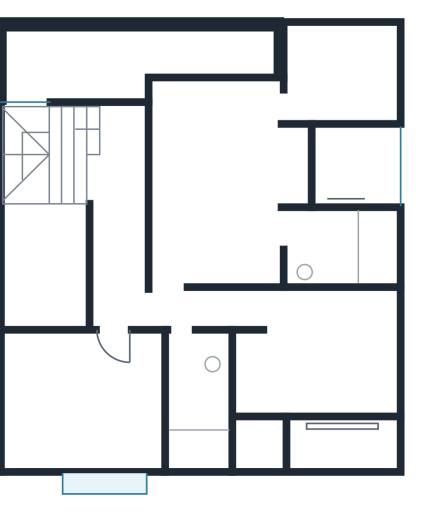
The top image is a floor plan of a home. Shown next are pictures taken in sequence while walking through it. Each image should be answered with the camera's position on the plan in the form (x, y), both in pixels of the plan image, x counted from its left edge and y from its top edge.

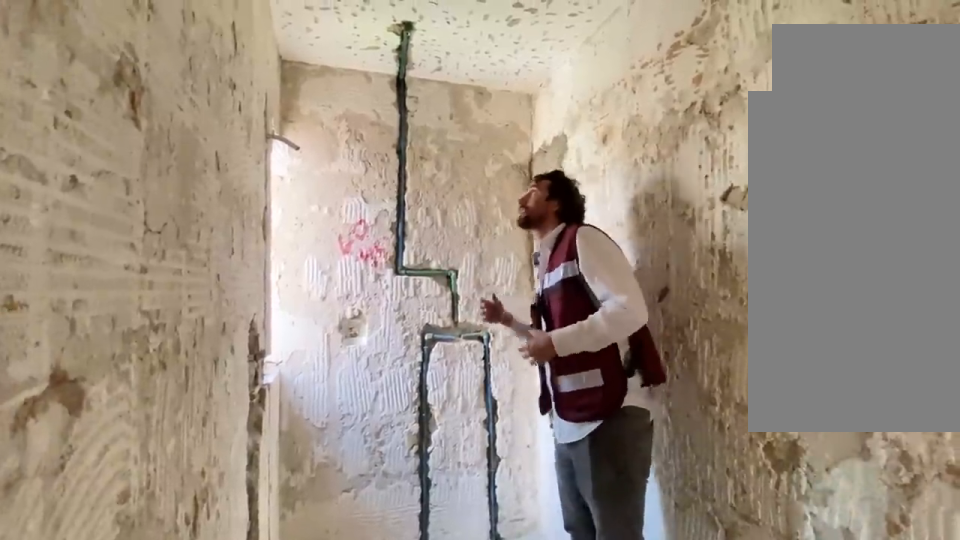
(187, 351)
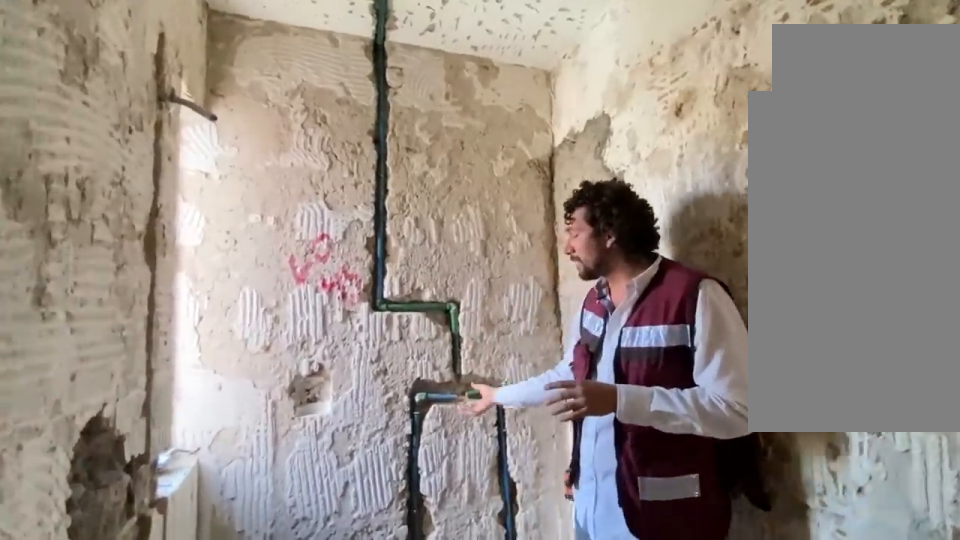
(196, 393)
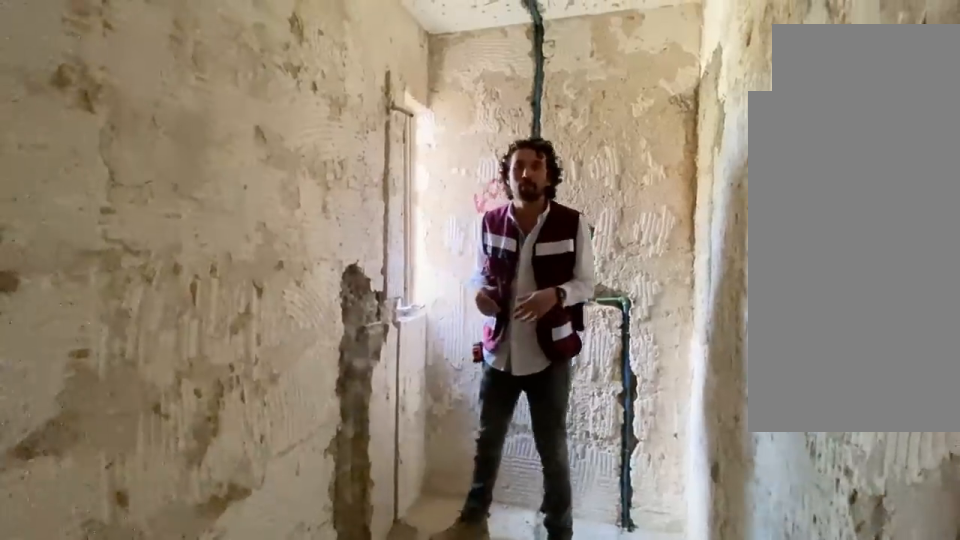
(181, 395)
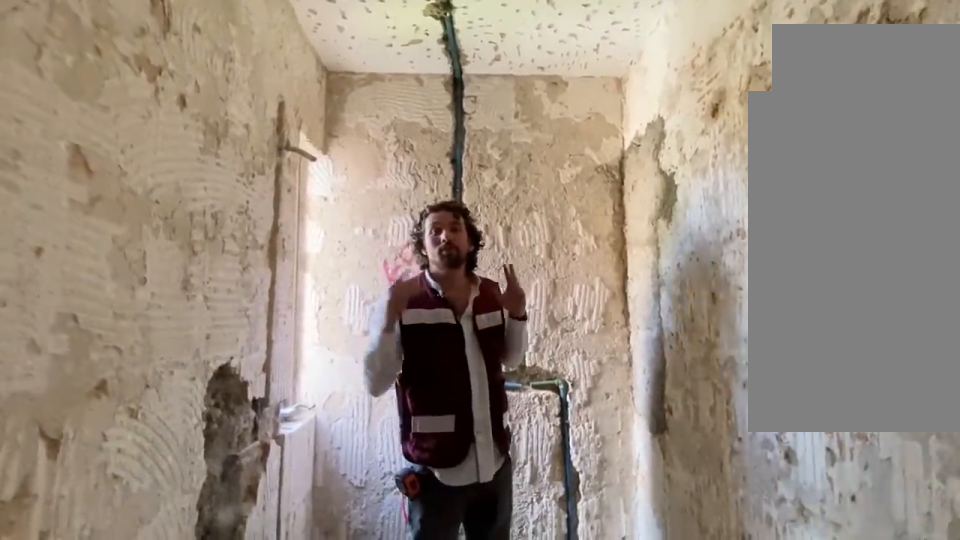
(191, 399)
